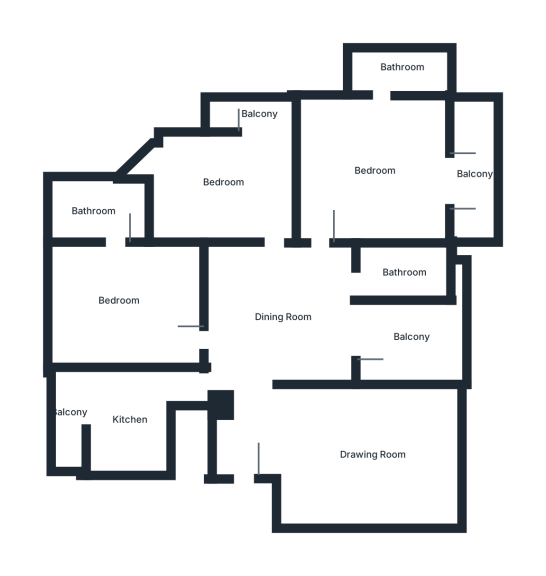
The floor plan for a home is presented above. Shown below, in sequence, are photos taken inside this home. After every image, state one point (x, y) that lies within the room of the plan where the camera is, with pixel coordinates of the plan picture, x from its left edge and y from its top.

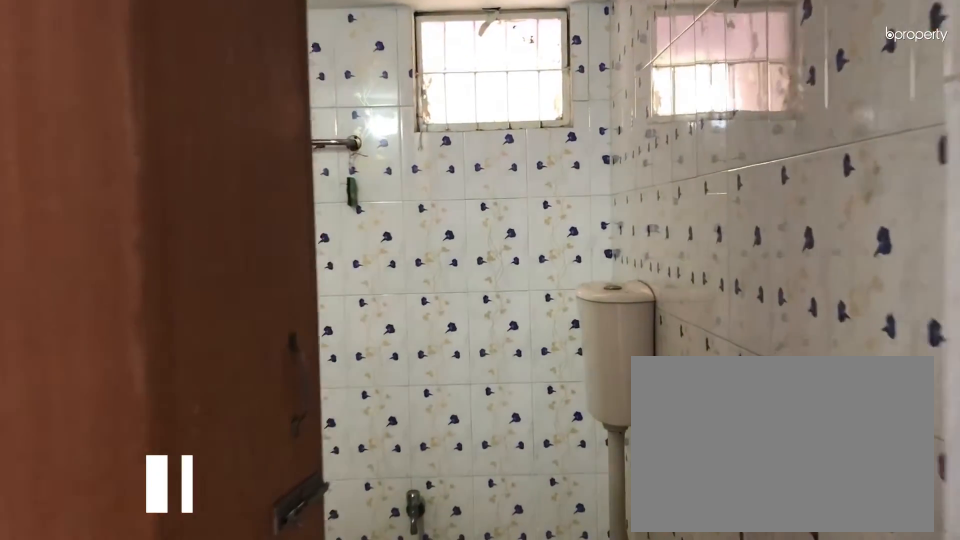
(401, 273)
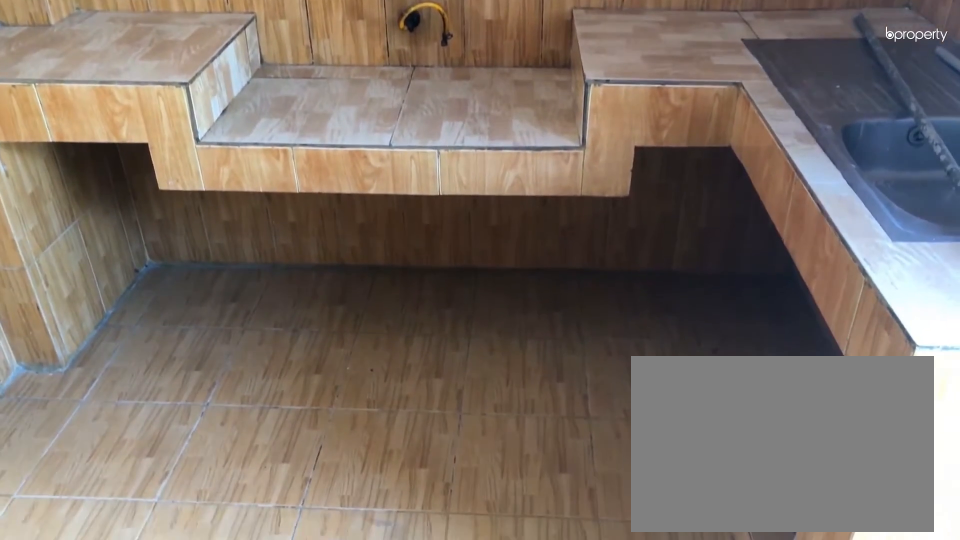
(126, 424)
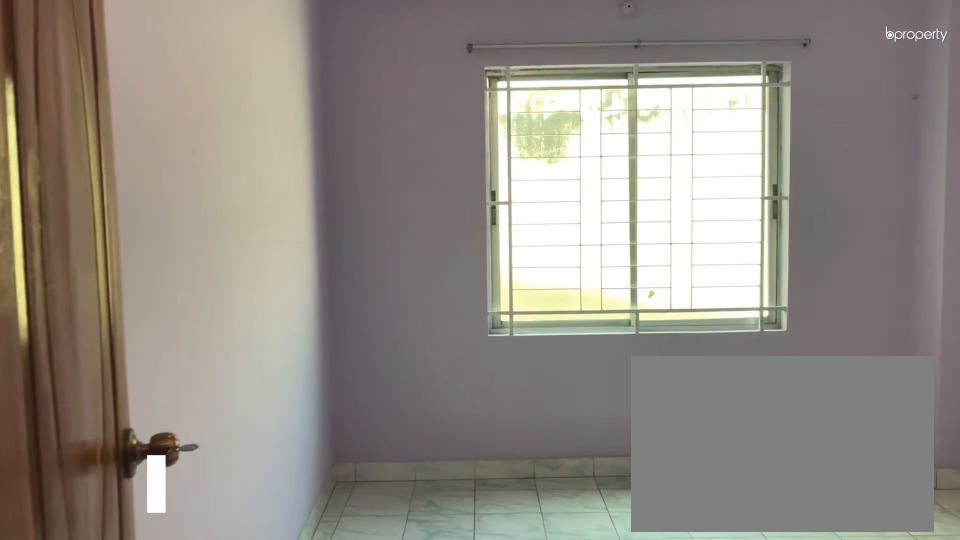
(119, 300)
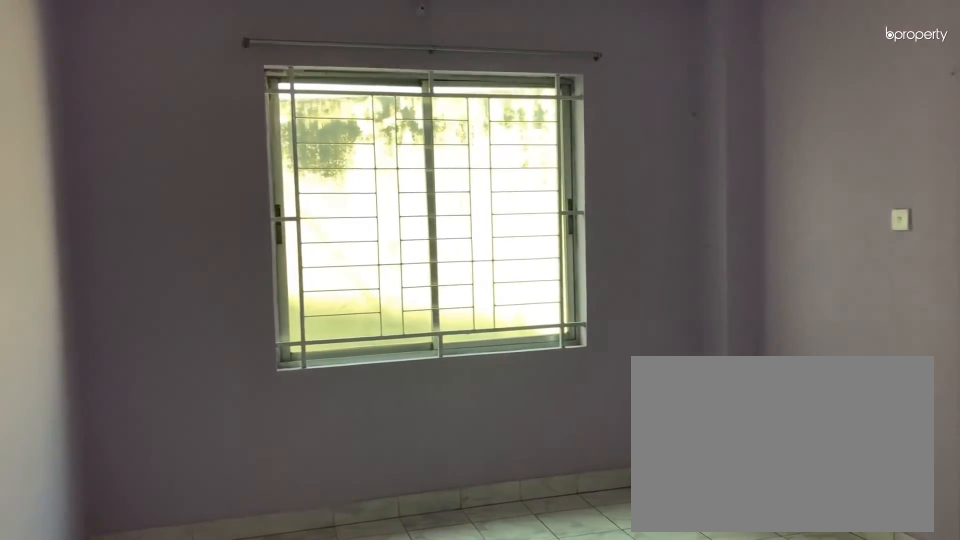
(119, 300)
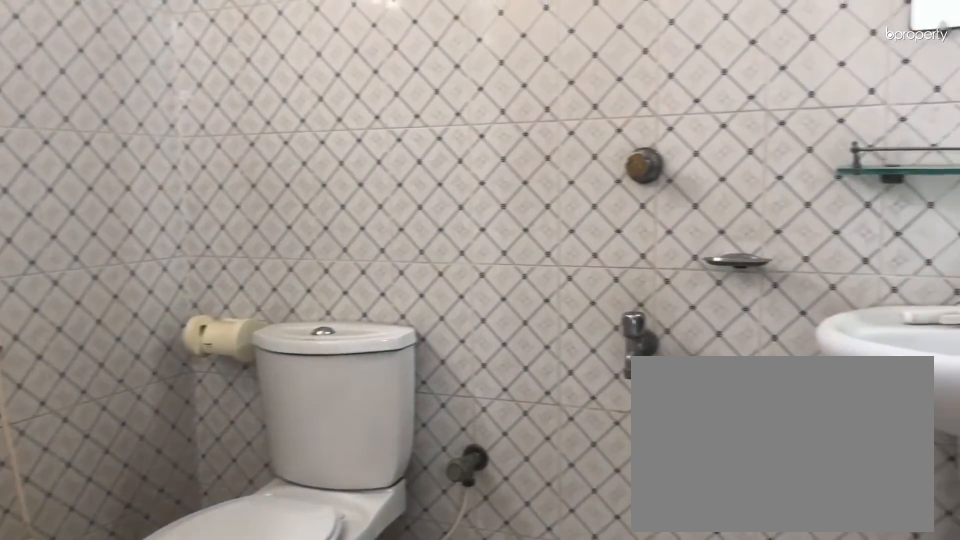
(92, 214)
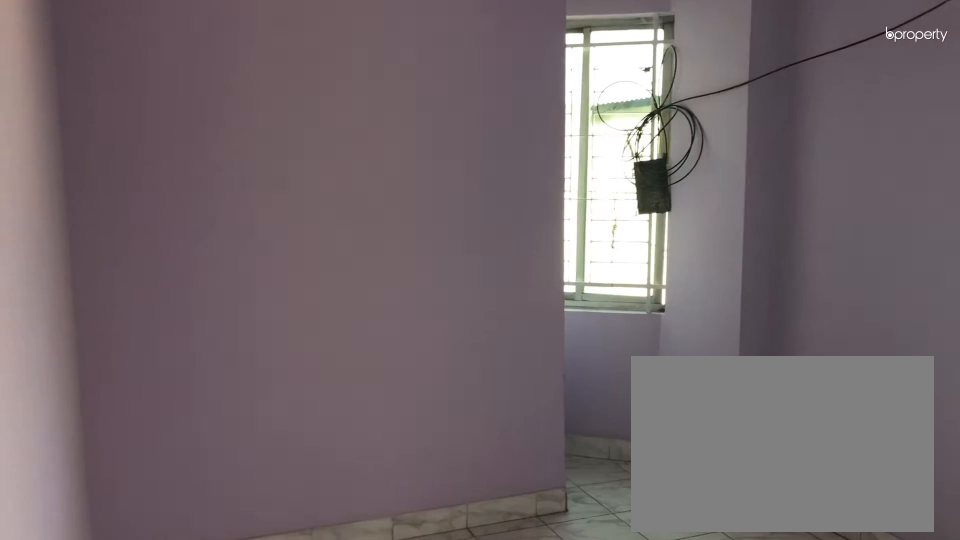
(224, 183)
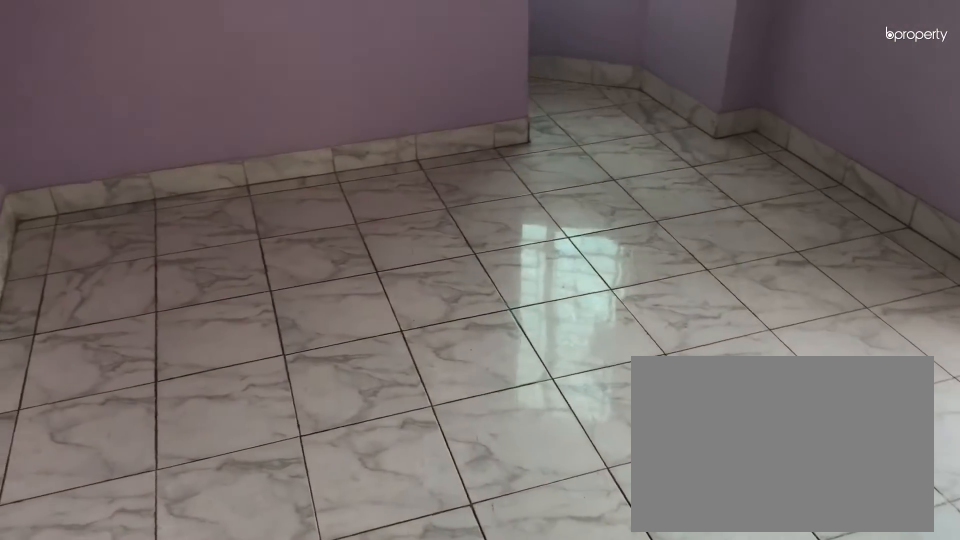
(224, 183)
